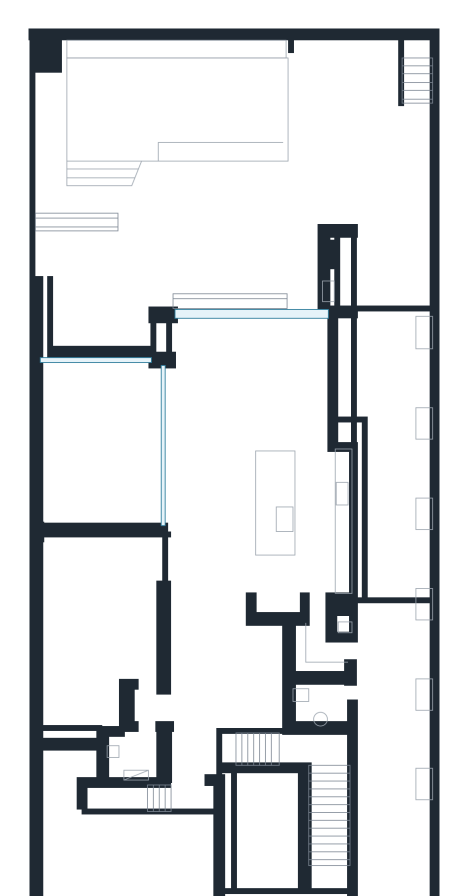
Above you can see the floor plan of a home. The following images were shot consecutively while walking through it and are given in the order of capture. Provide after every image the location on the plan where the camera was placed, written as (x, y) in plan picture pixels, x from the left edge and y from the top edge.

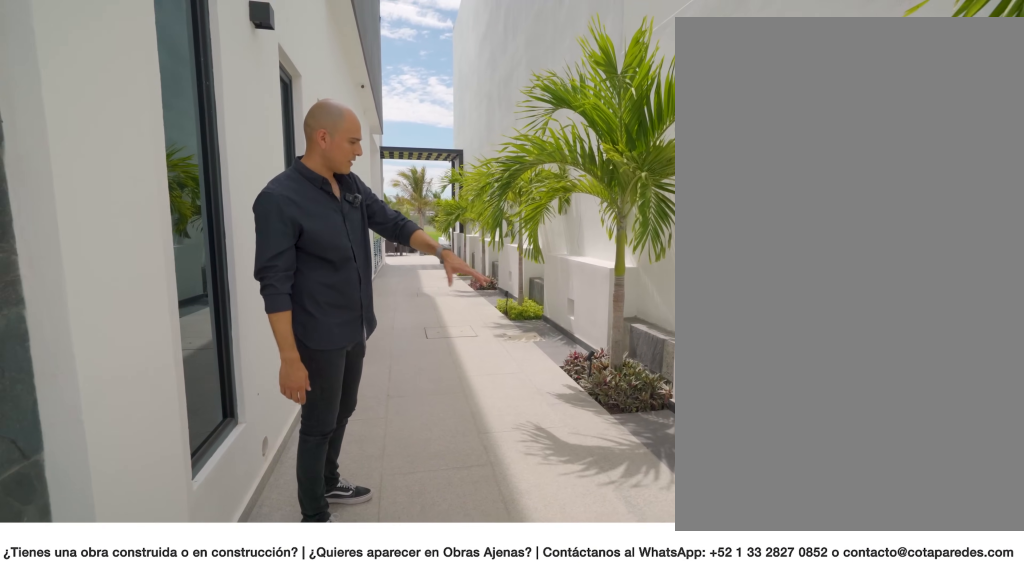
(387, 820)
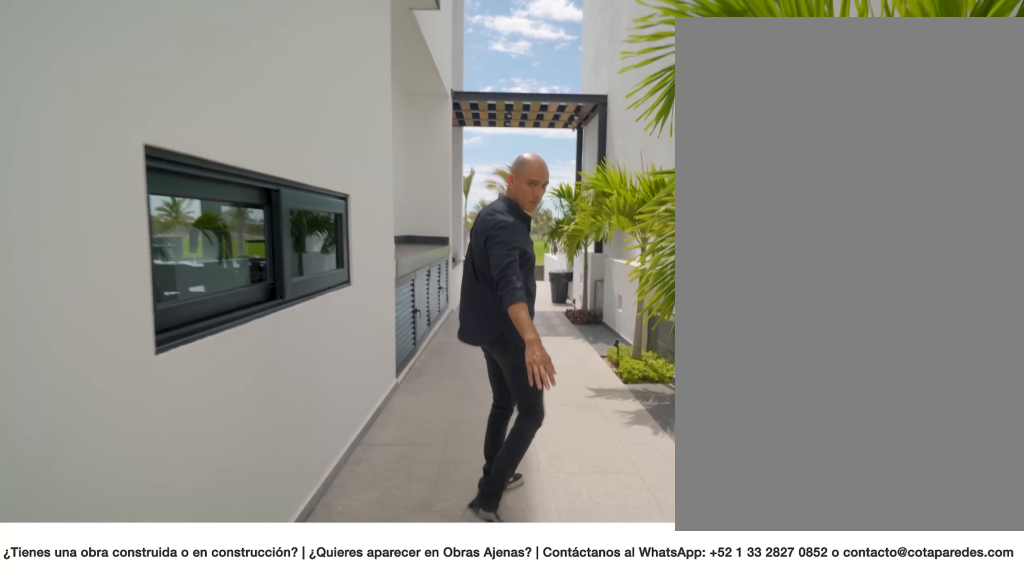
(395, 649)
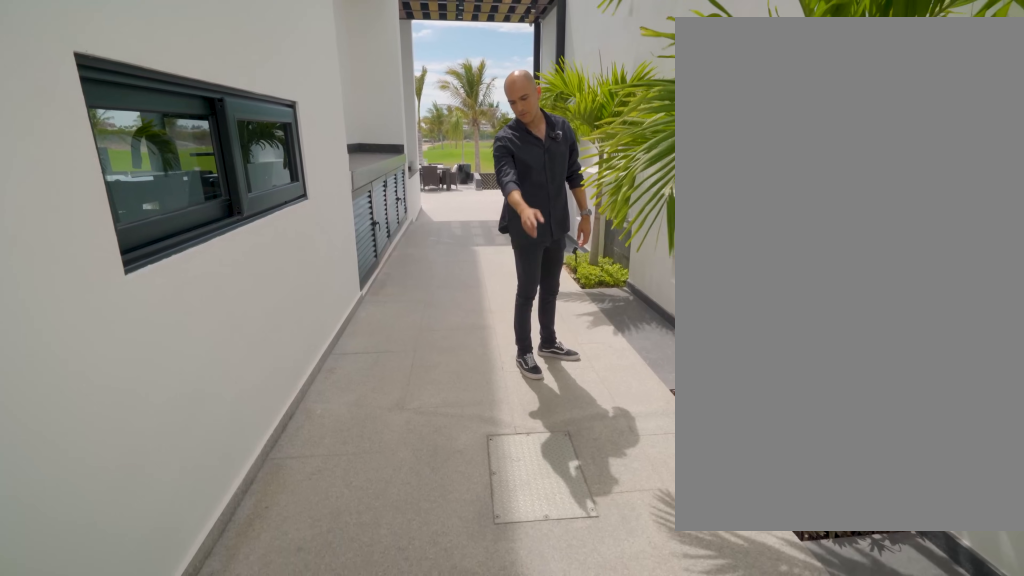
(396, 649)
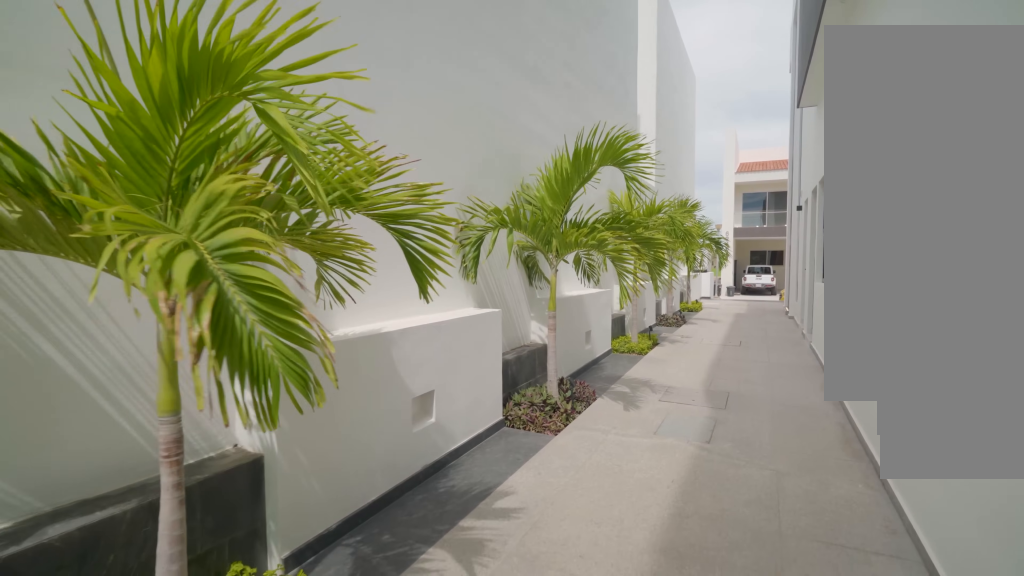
(389, 506)
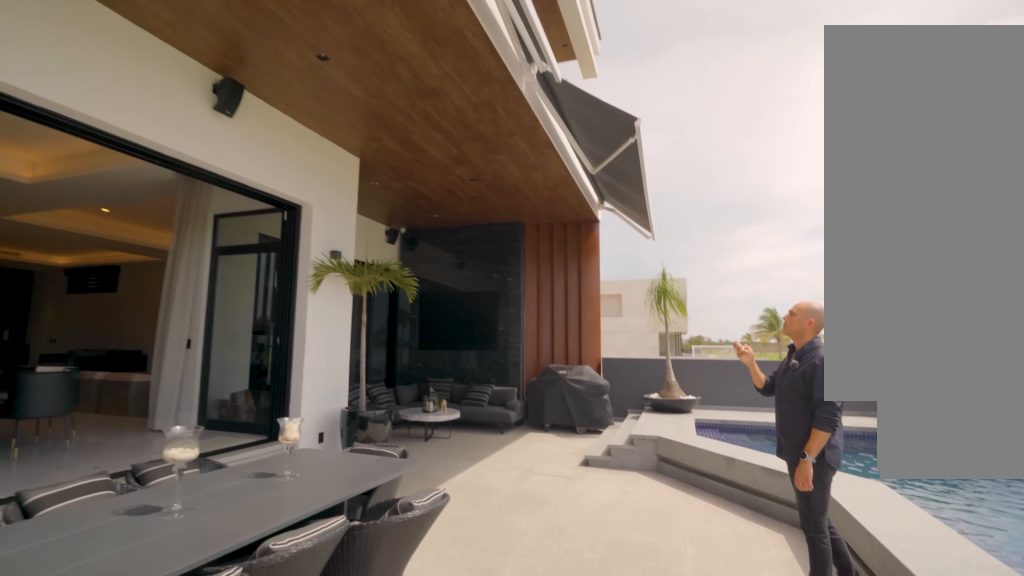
(306, 231)
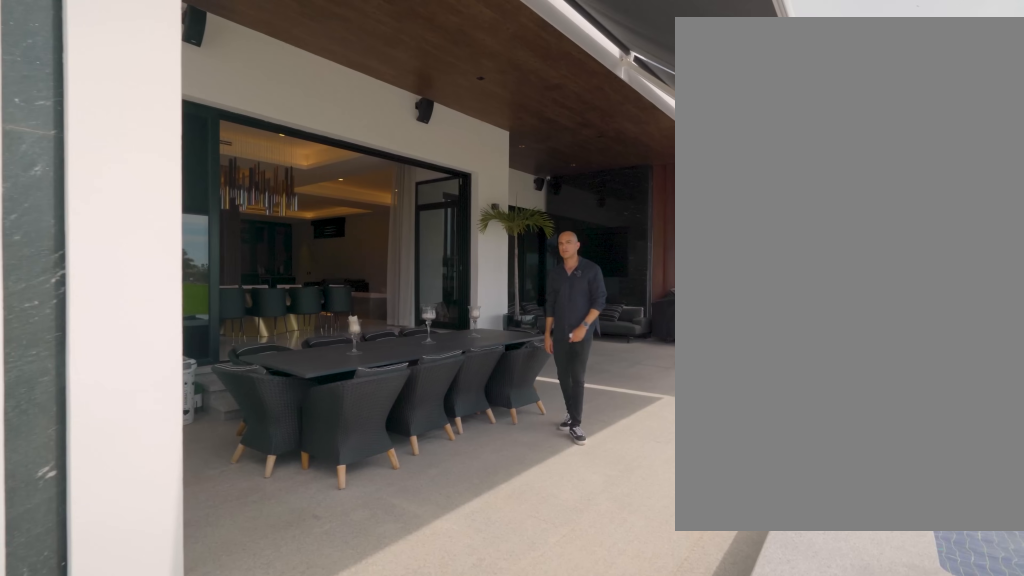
(326, 152)
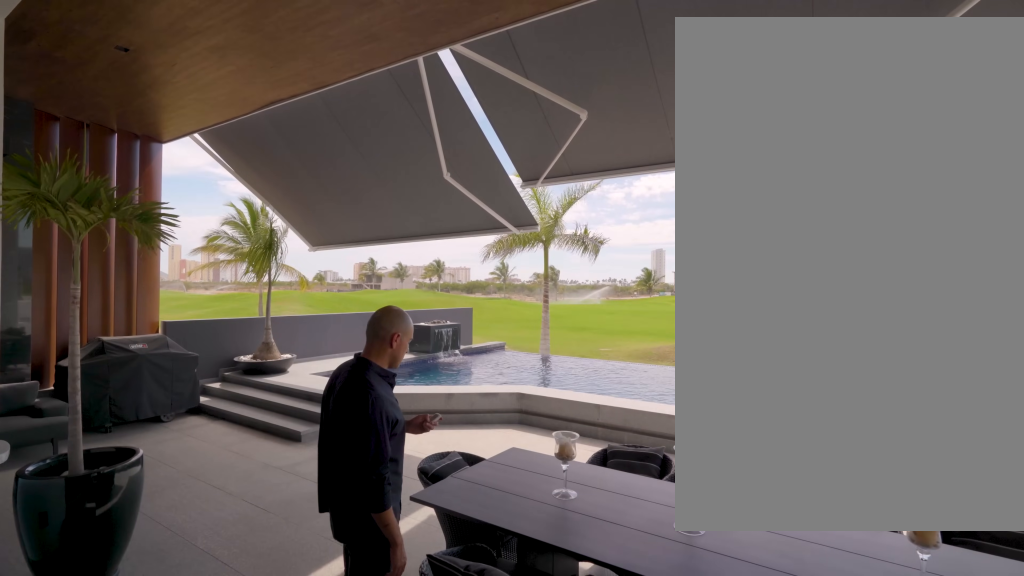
(233, 312)
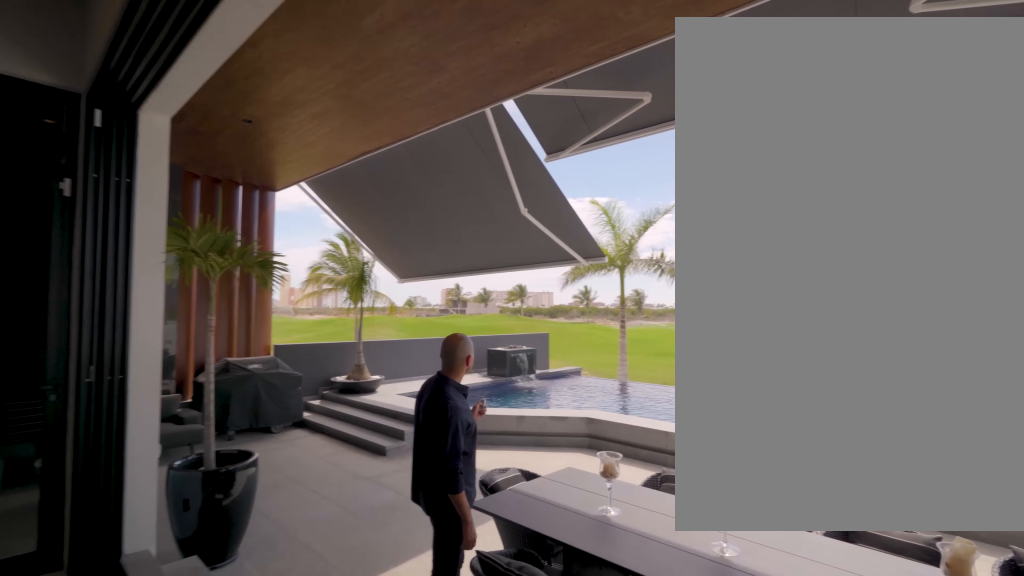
(234, 312)
